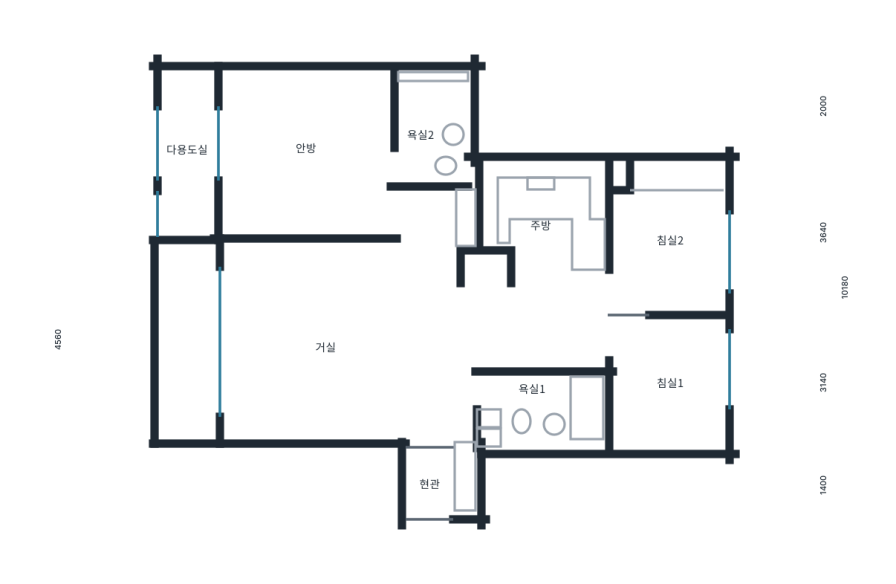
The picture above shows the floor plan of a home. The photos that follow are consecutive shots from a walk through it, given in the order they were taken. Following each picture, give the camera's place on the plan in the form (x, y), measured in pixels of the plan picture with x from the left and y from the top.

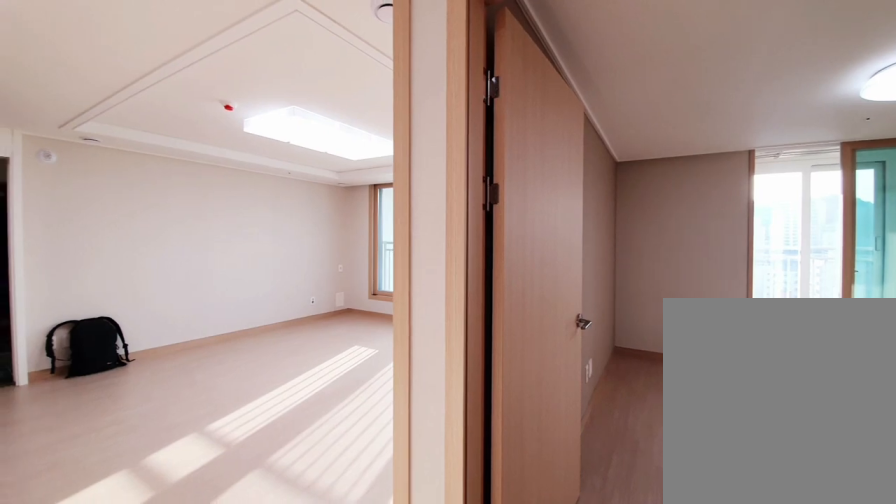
(432, 223)
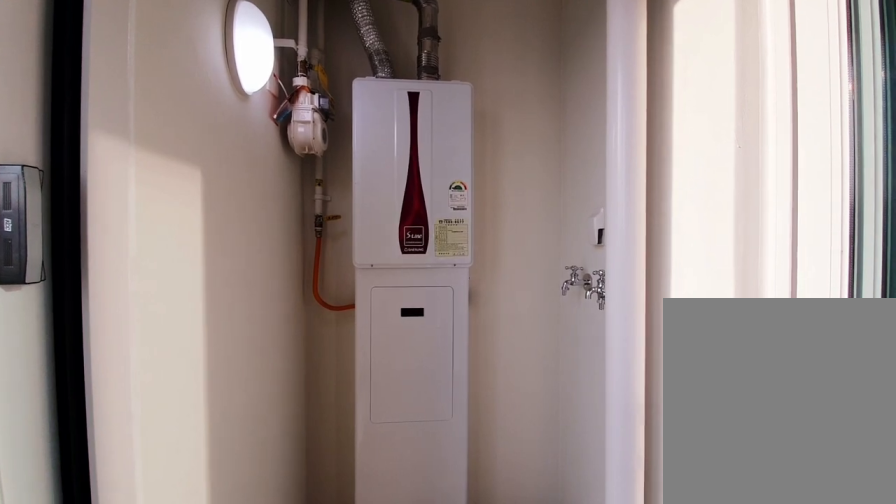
(210, 174)
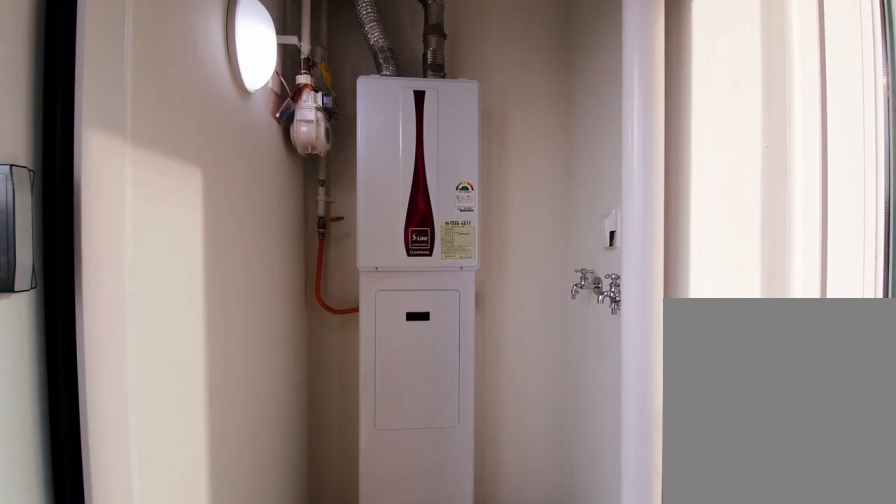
(211, 174)
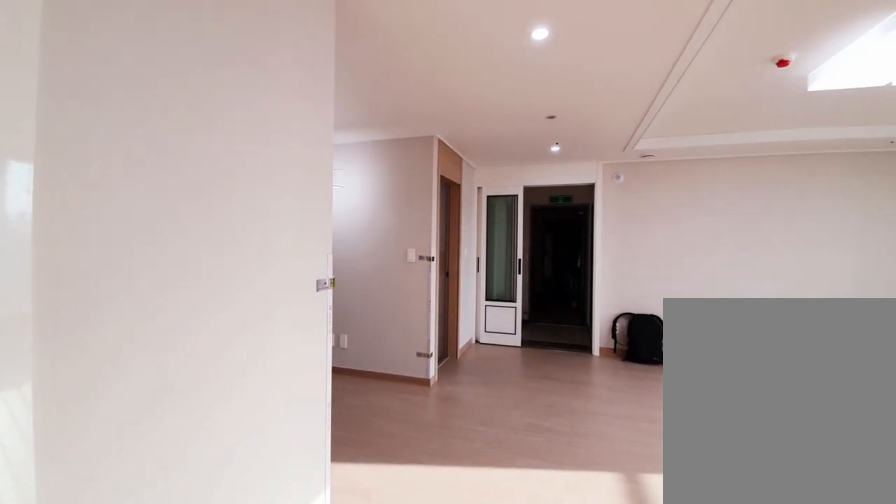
(423, 231)
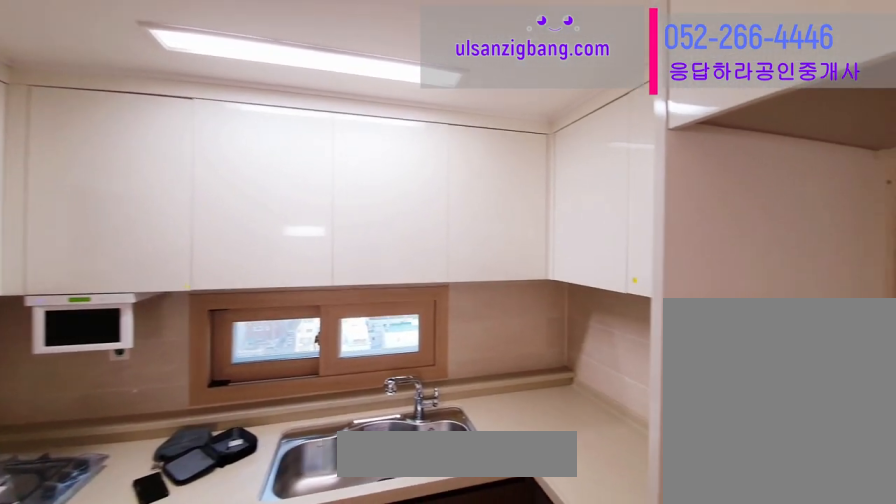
(548, 237)
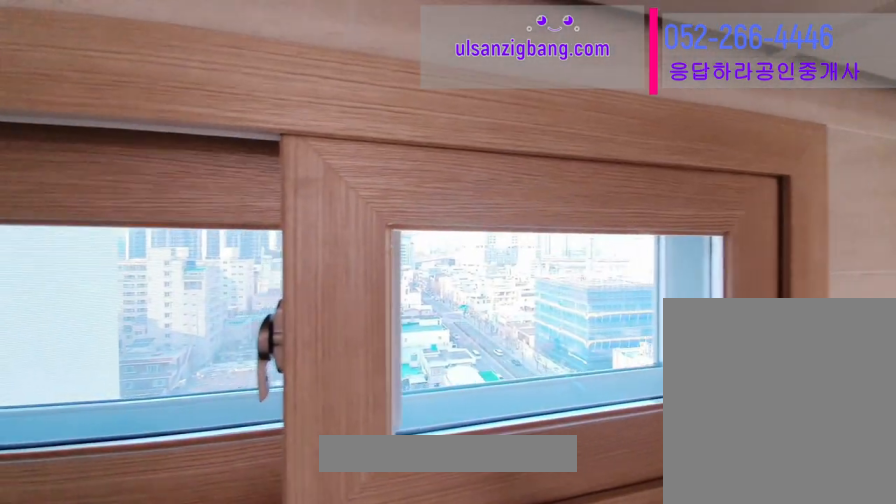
(547, 237)
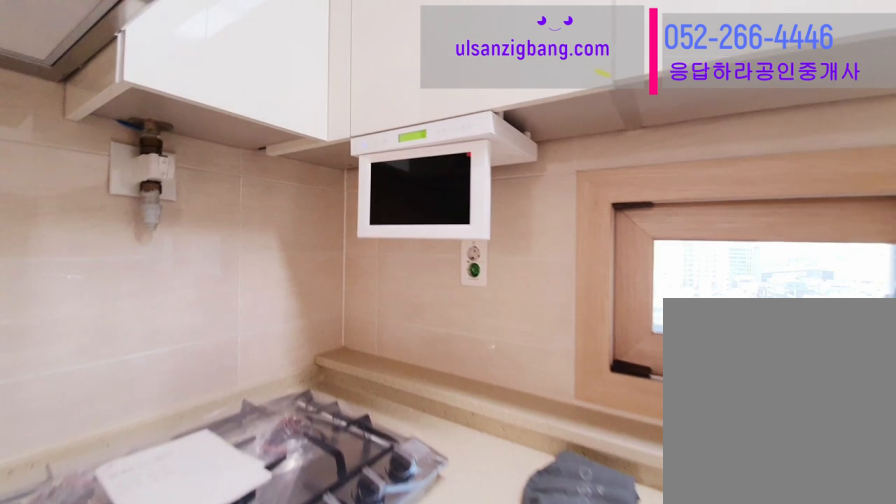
(548, 237)
